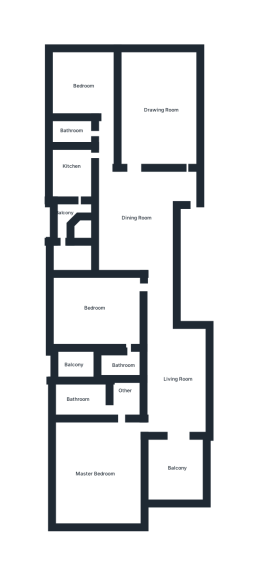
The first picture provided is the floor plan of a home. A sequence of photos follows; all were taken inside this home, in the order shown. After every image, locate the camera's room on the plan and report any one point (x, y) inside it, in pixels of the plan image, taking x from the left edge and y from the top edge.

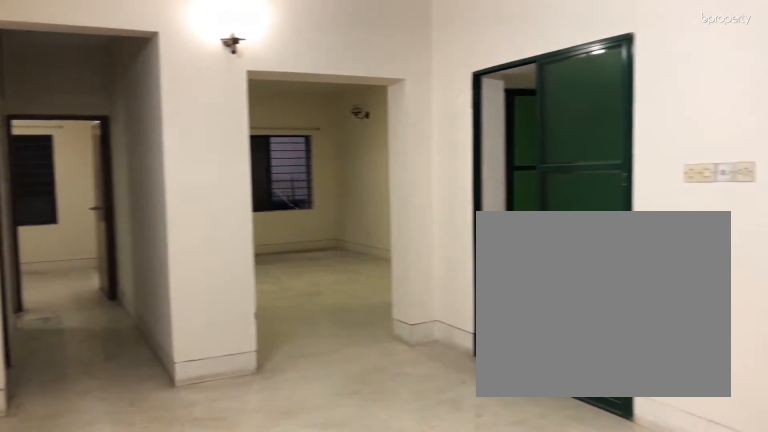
(136, 212)
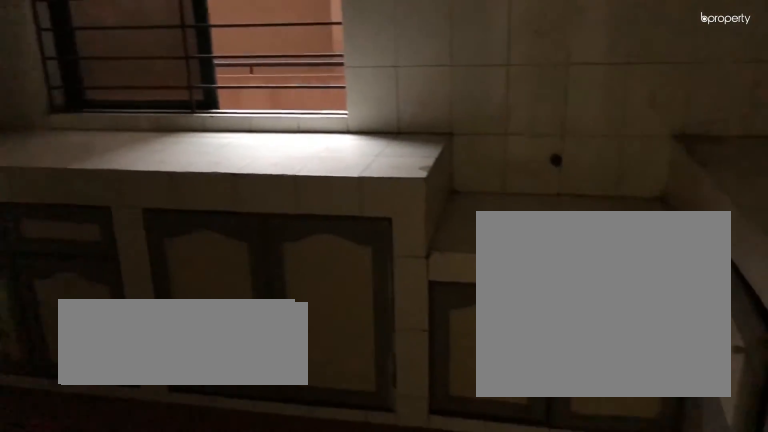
(75, 180)
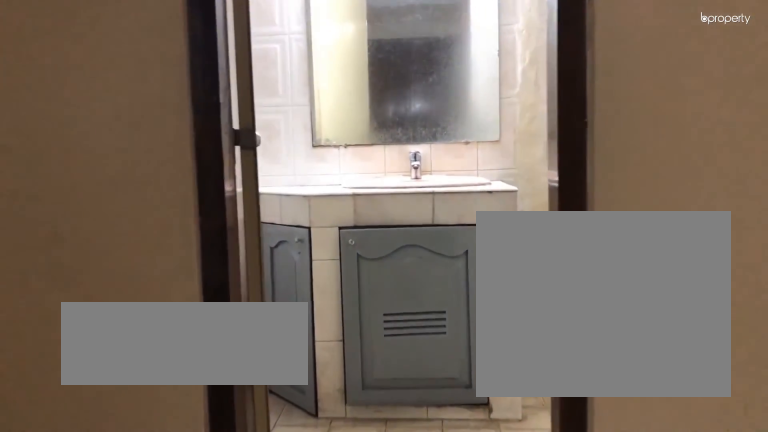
(120, 366)
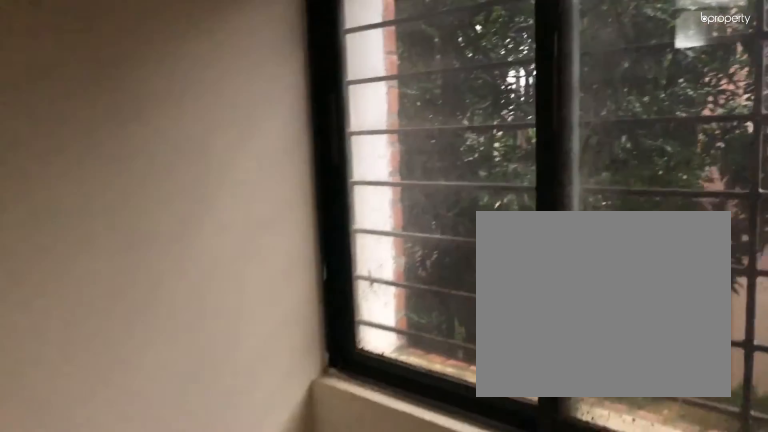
(80, 364)
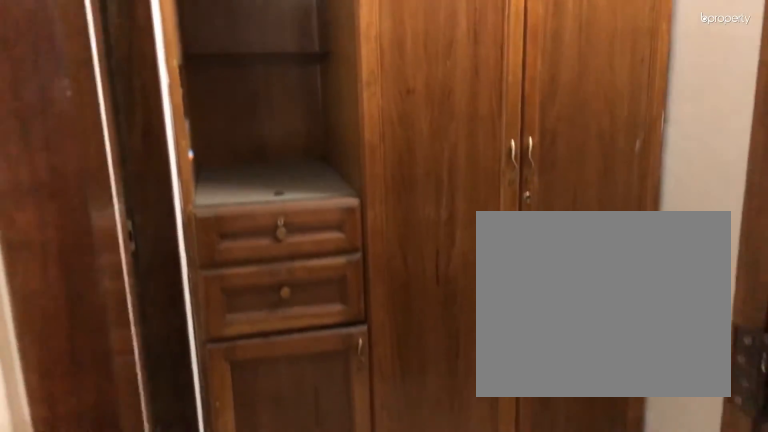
(124, 398)
